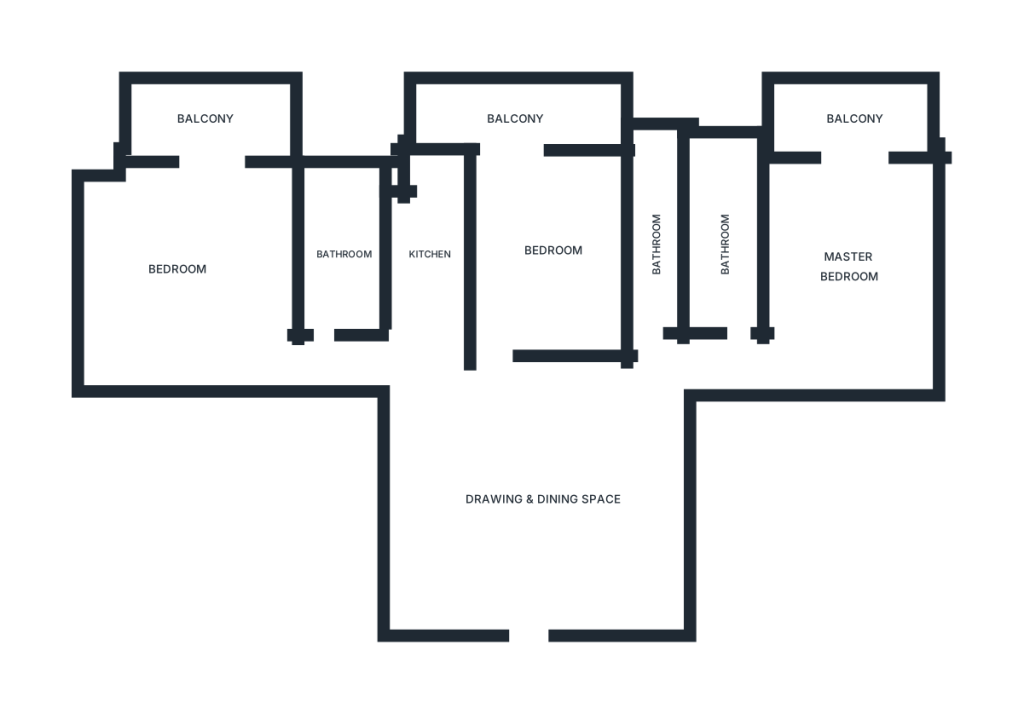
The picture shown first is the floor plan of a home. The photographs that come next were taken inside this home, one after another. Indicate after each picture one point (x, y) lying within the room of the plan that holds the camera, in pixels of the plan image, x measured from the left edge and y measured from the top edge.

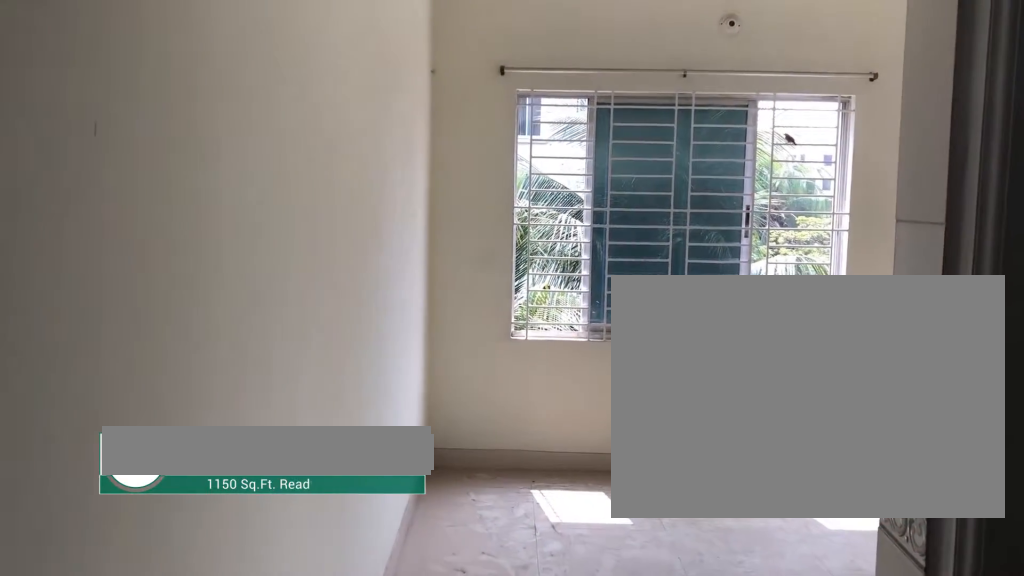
(181, 302)
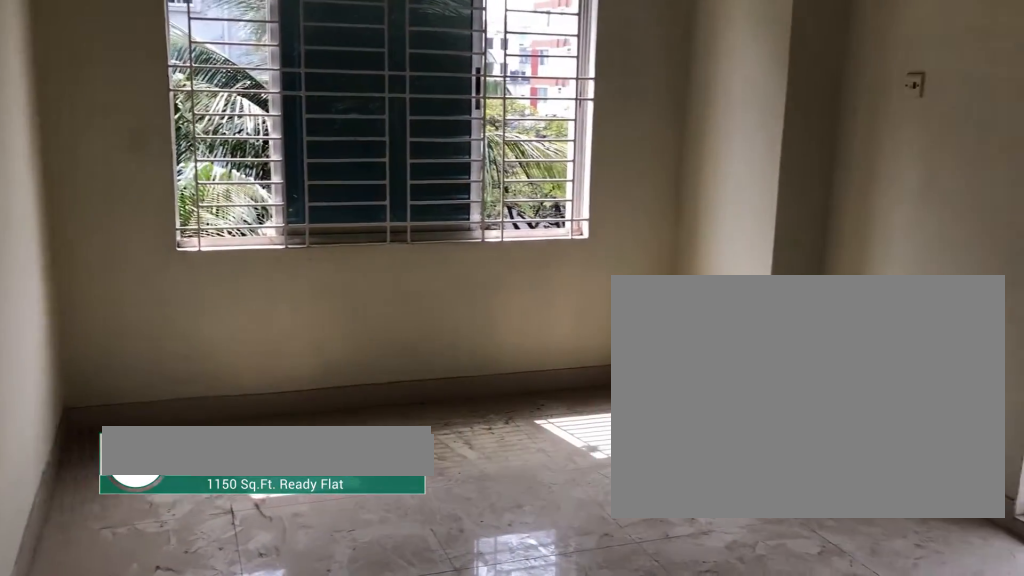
(181, 302)
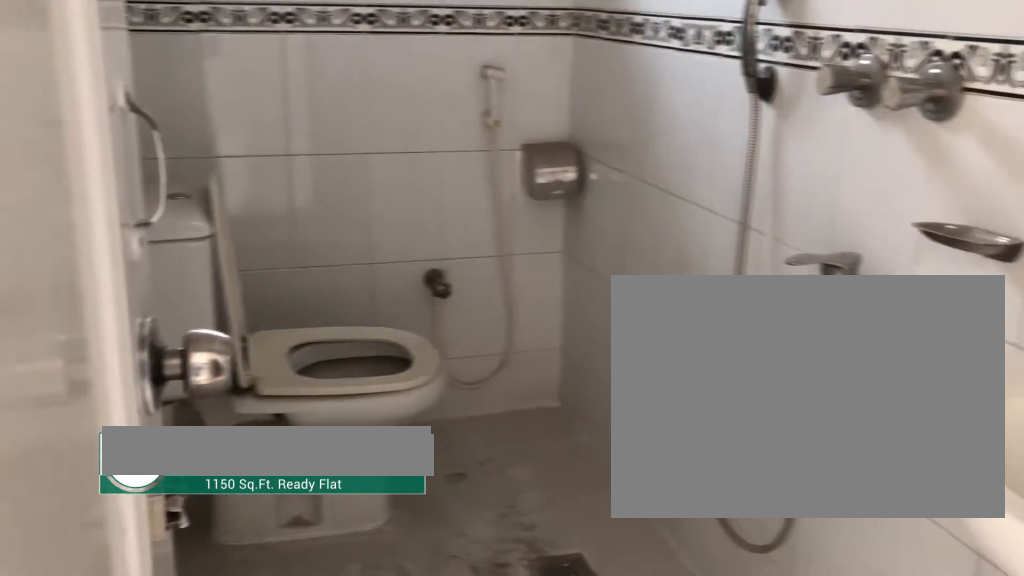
(341, 236)
